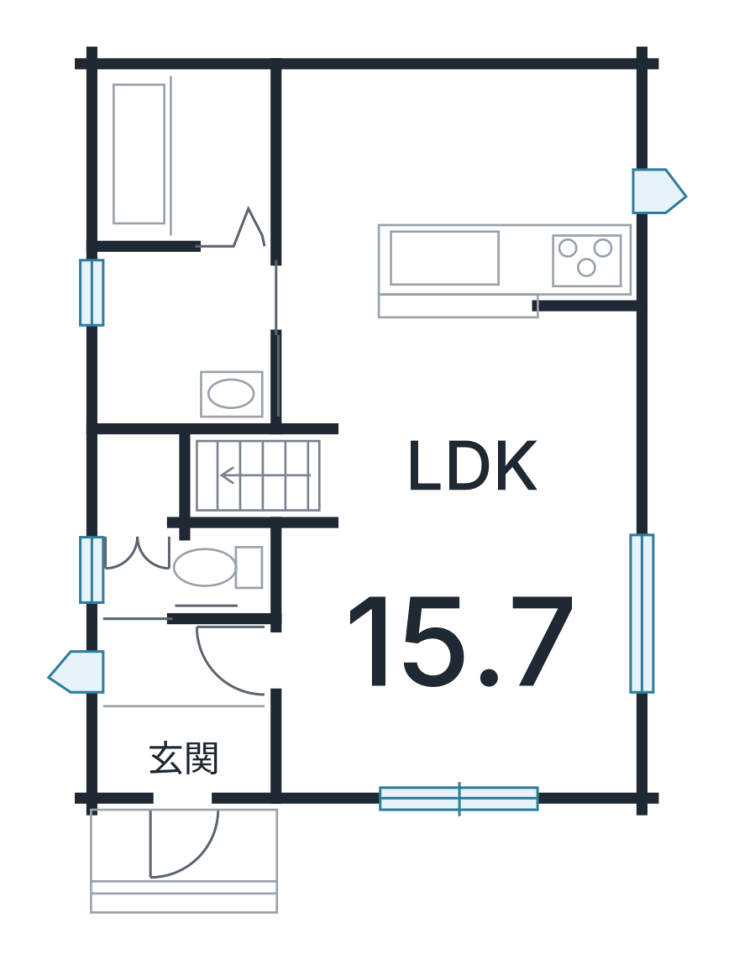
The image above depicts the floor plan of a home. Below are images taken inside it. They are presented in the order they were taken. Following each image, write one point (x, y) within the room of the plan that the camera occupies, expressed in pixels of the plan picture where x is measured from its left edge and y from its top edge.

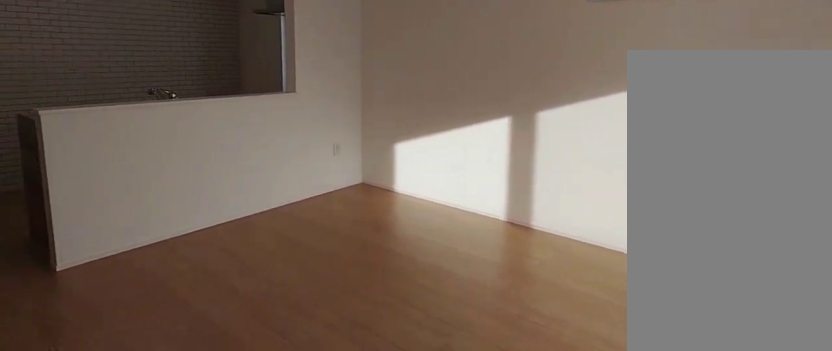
(458, 549)
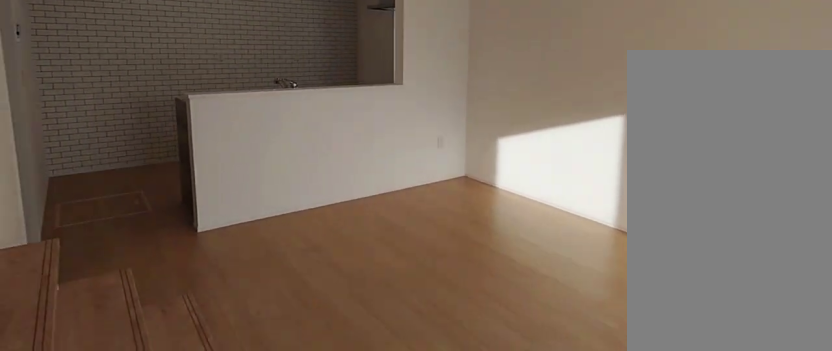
(458, 549)
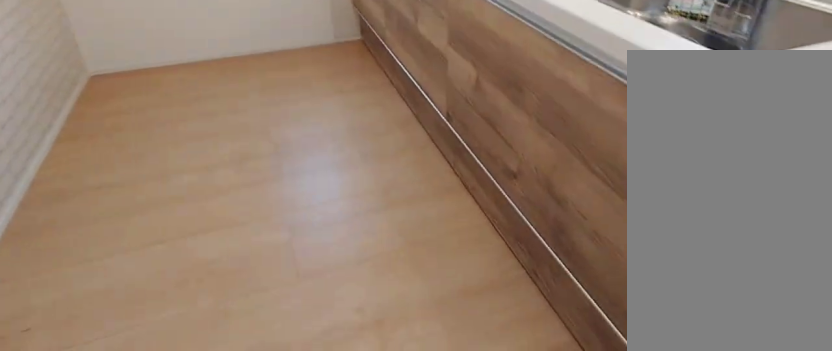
(475, 167)
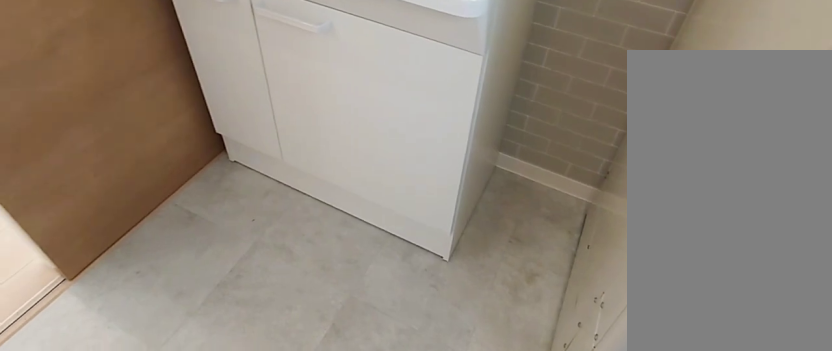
(180, 359)
